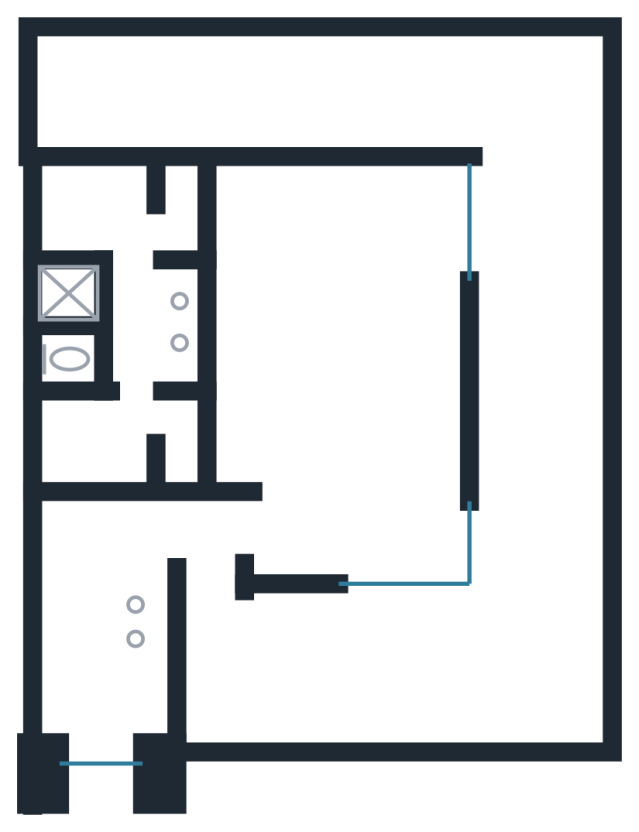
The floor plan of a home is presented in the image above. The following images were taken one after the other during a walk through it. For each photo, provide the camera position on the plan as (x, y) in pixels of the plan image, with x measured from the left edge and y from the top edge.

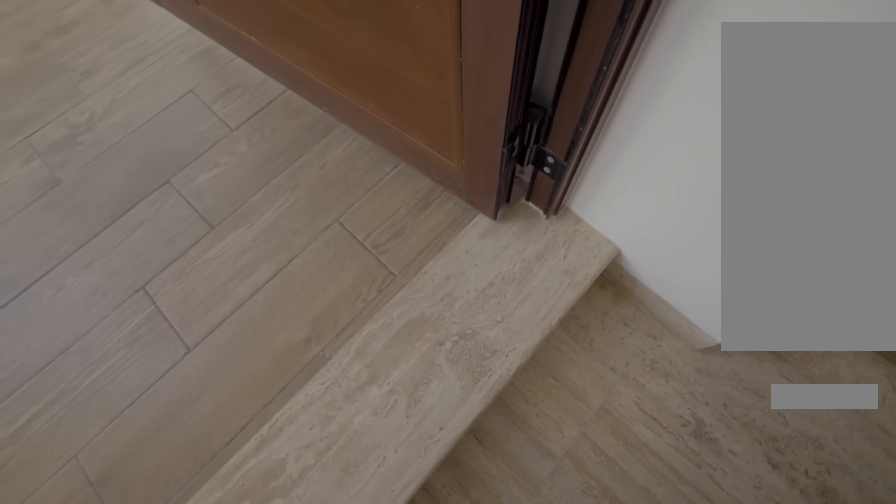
(210, 618)
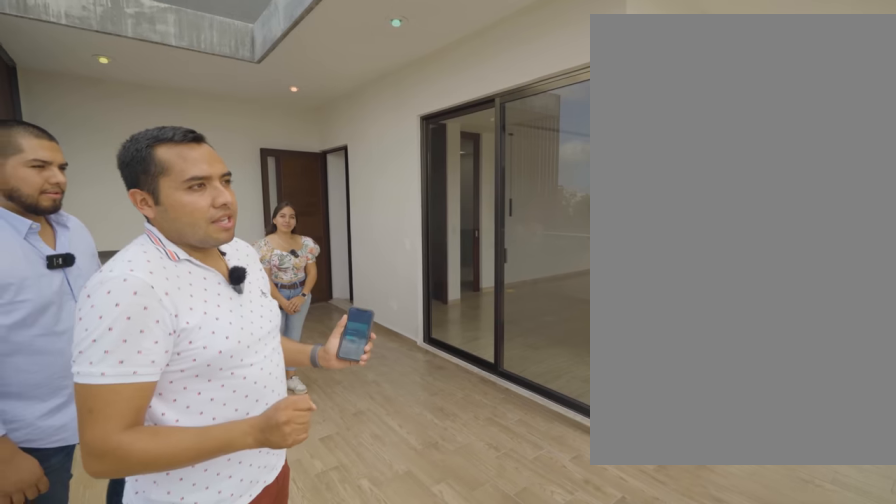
(513, 643)
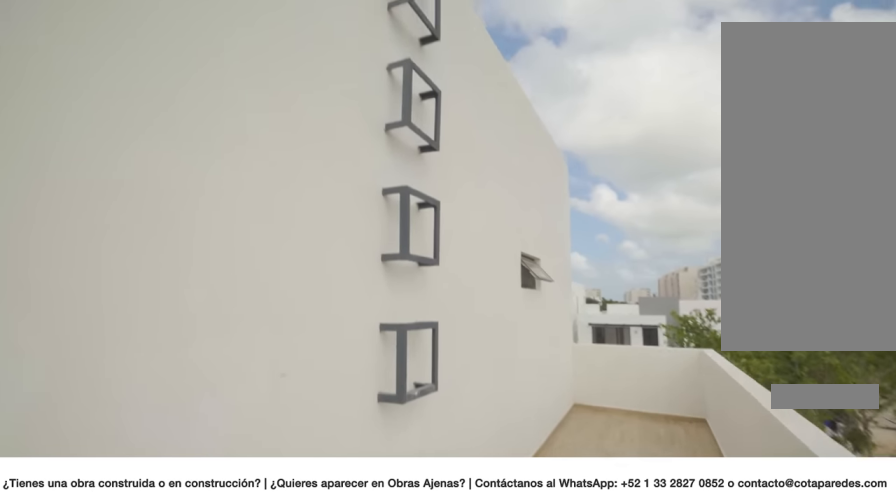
(495, 92)
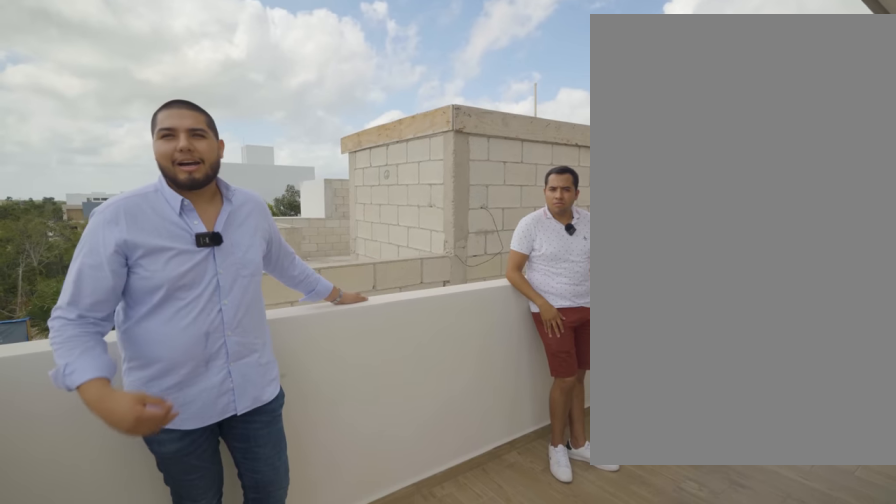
(495, 93)
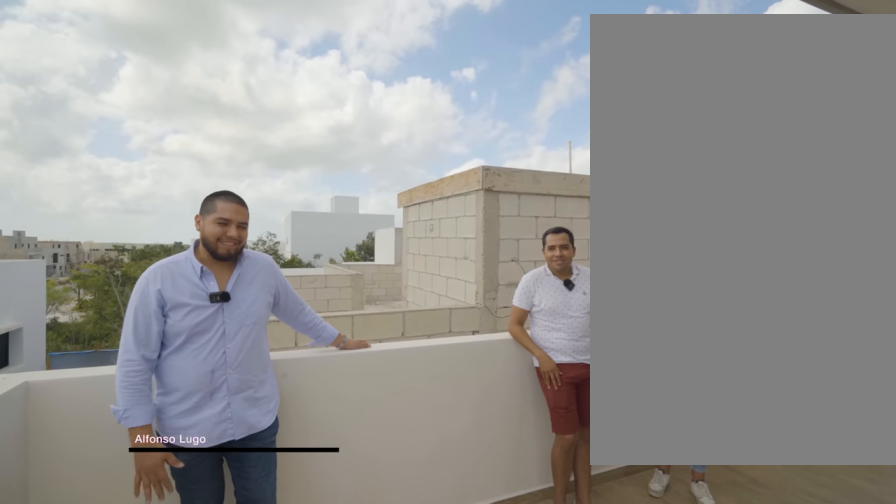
(495, 93)
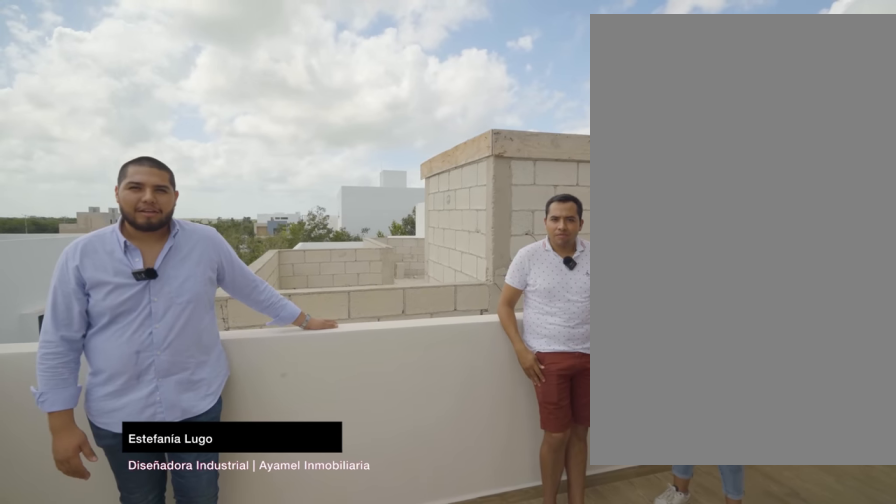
(495, 93)
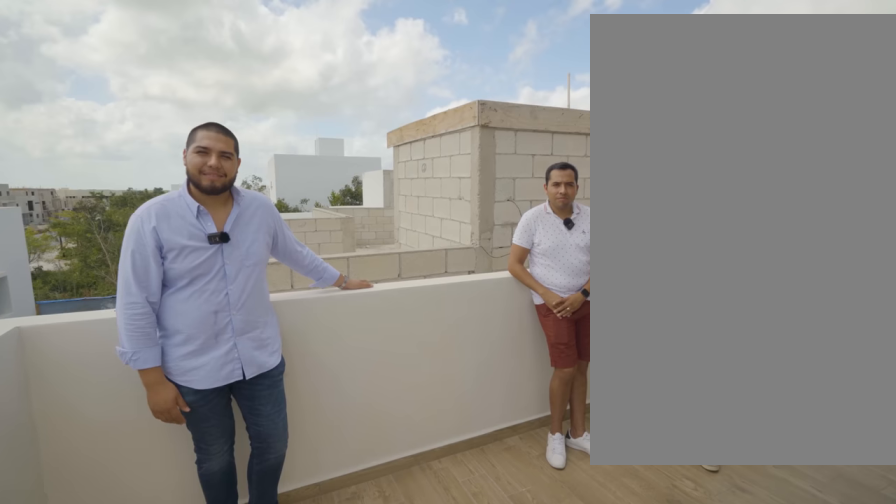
(492, 93)
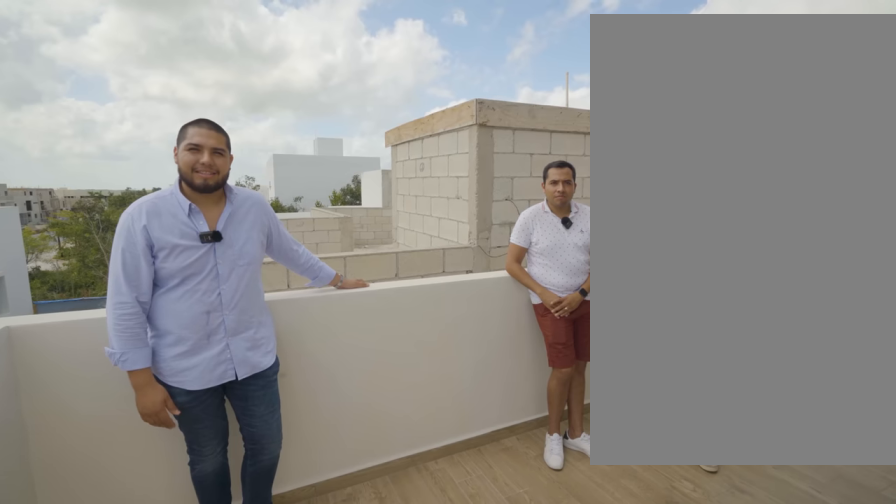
(491, 92)
